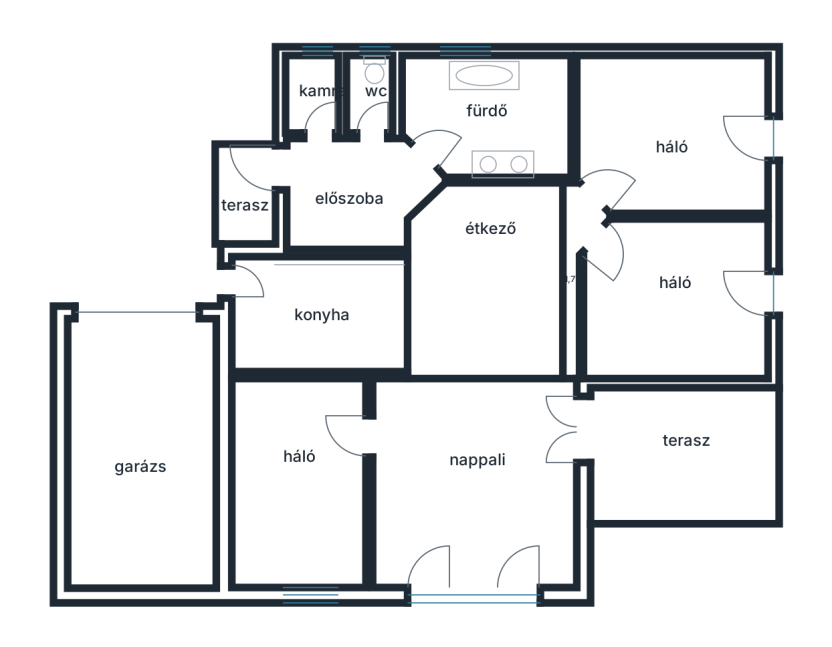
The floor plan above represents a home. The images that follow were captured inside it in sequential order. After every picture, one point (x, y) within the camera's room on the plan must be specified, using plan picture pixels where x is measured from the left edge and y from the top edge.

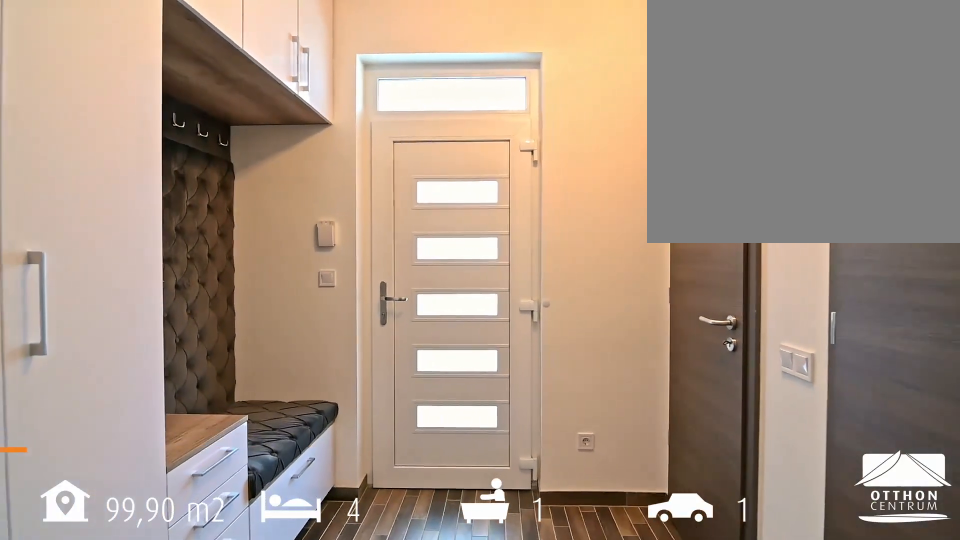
(351, 193)
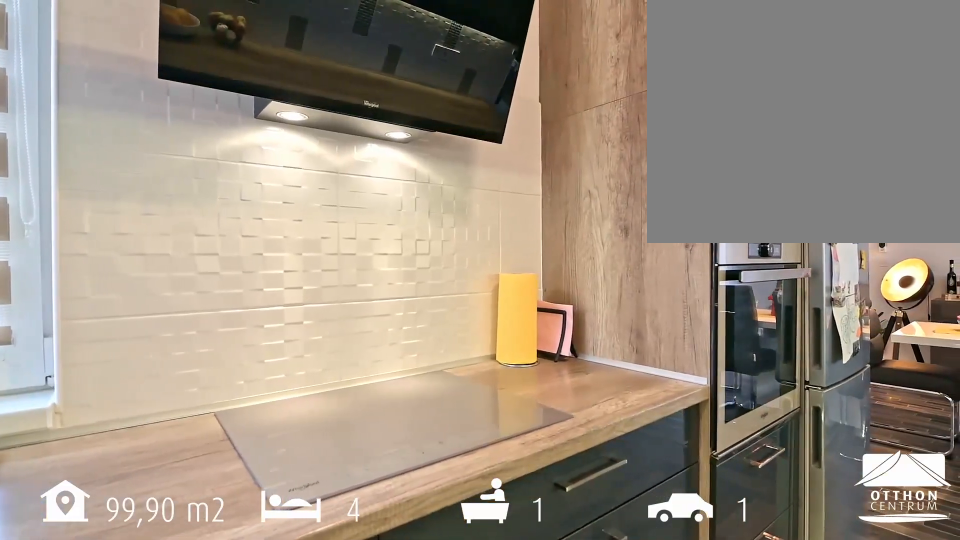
(319, 317)
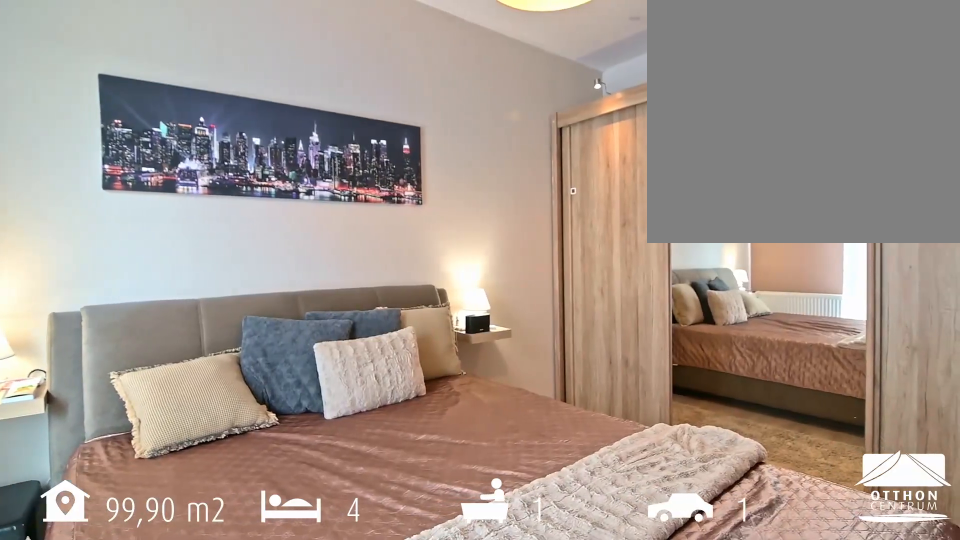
(299, 453)
